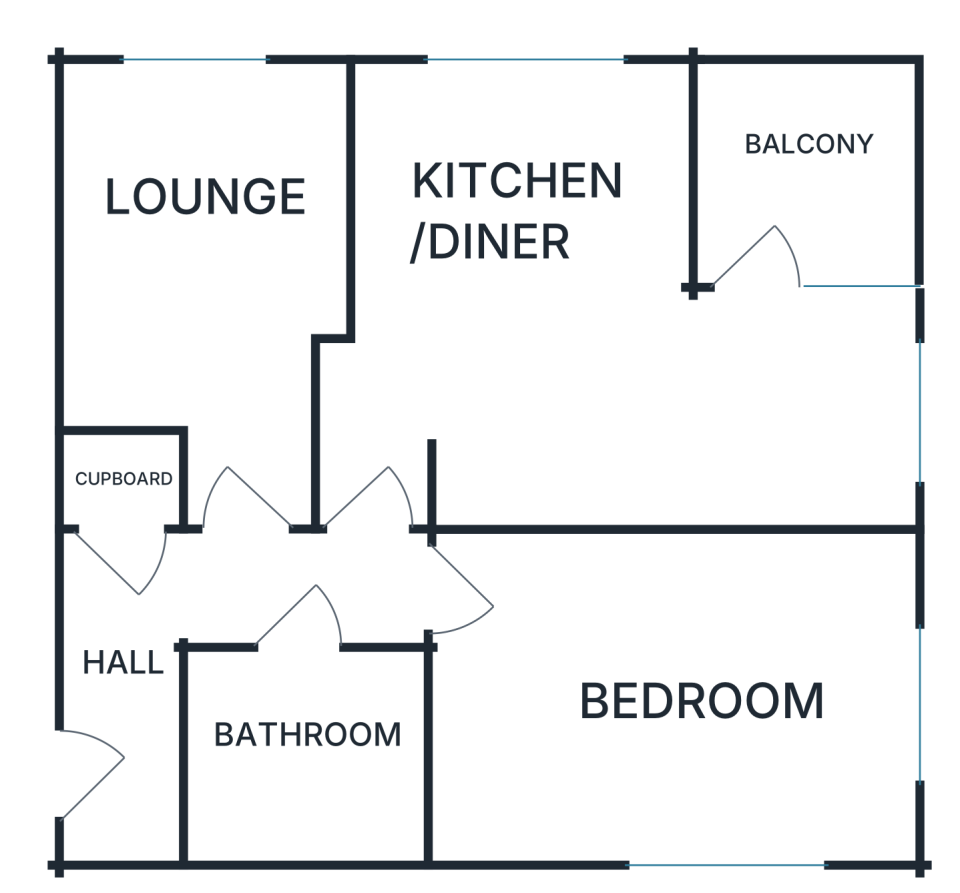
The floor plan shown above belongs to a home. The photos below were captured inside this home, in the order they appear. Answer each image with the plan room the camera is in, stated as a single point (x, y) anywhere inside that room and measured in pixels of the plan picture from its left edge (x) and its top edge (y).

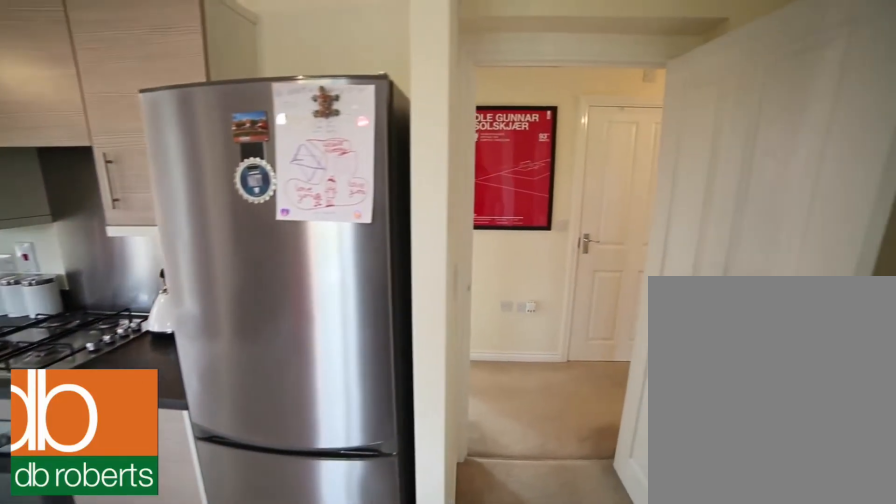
(608, 341)
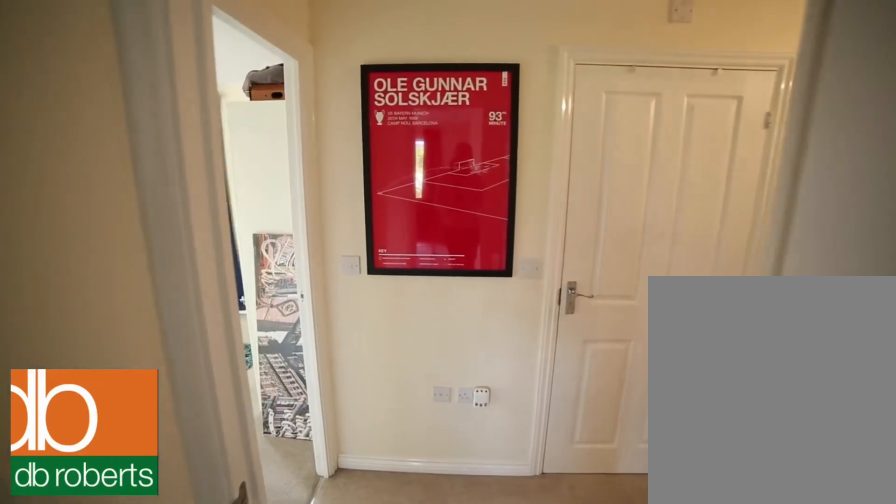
(228, 633)
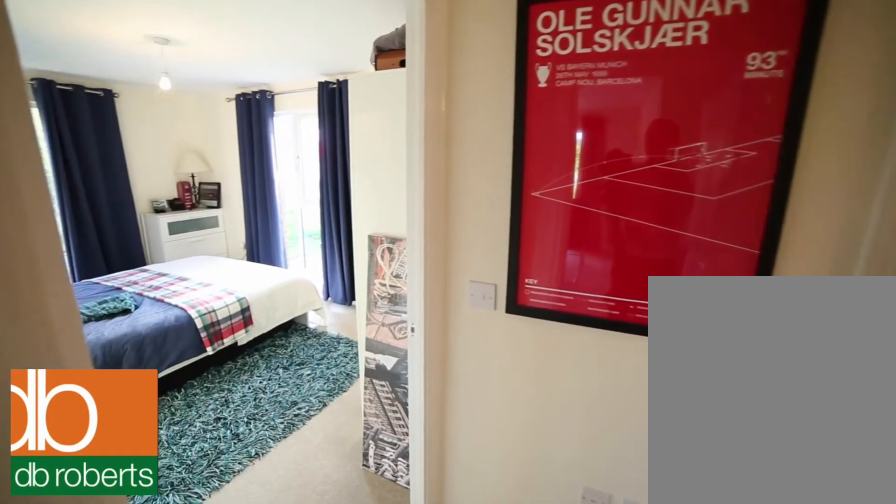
(228, 633)
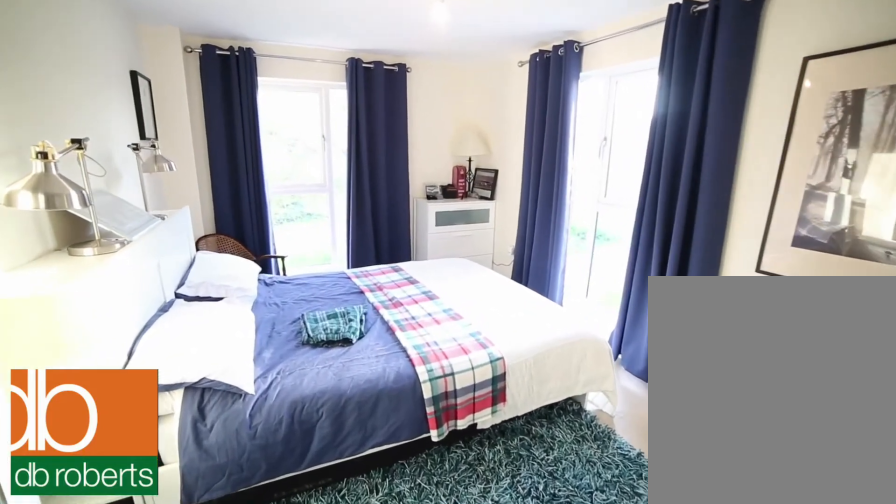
(672, 693)
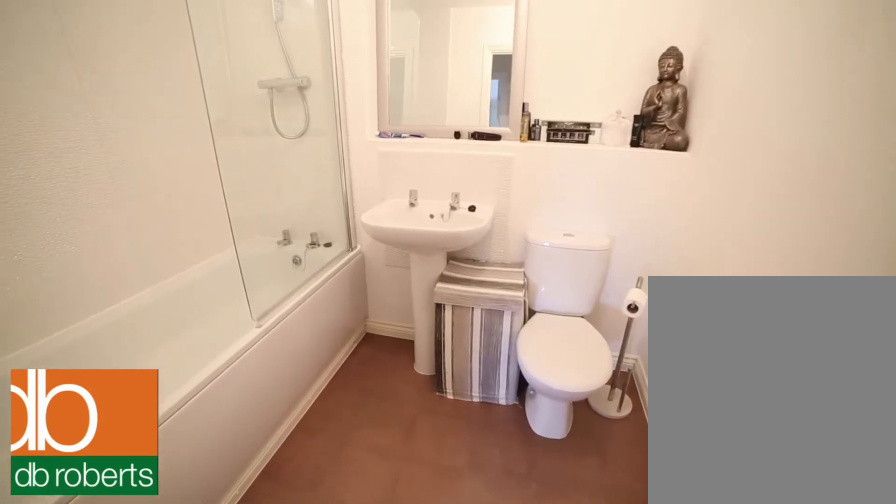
(305, 747)
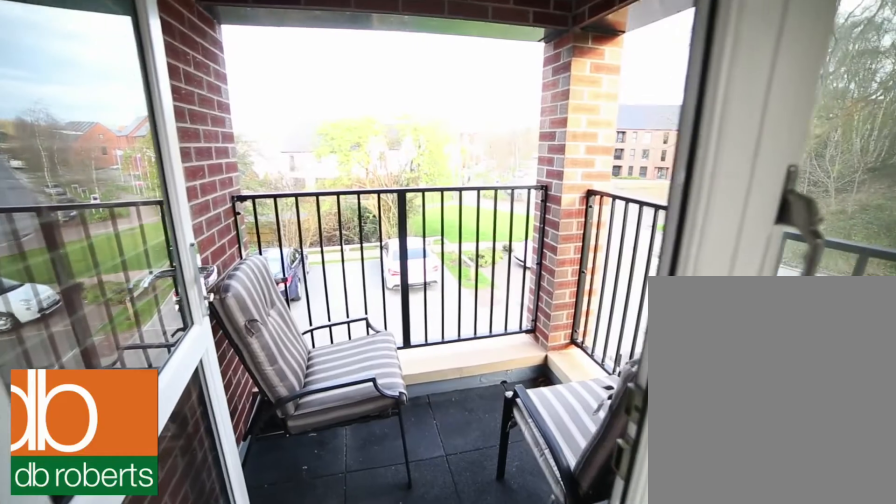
(809, 169)
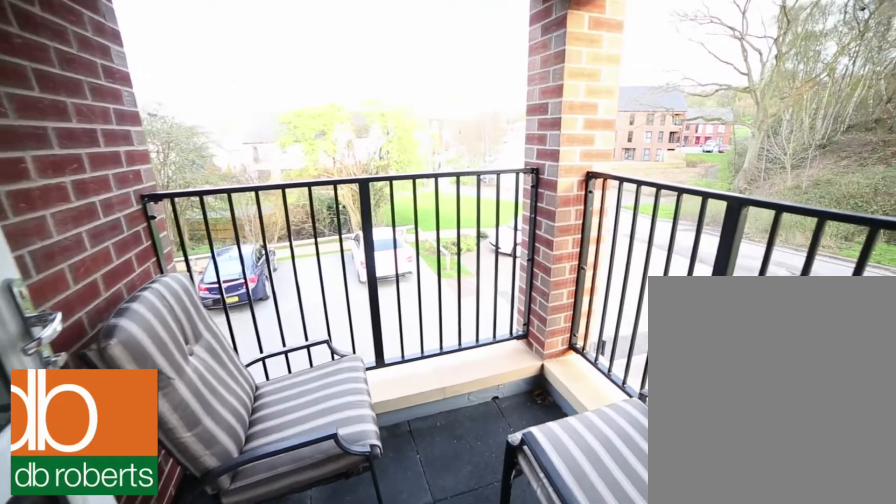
(809, 169)
